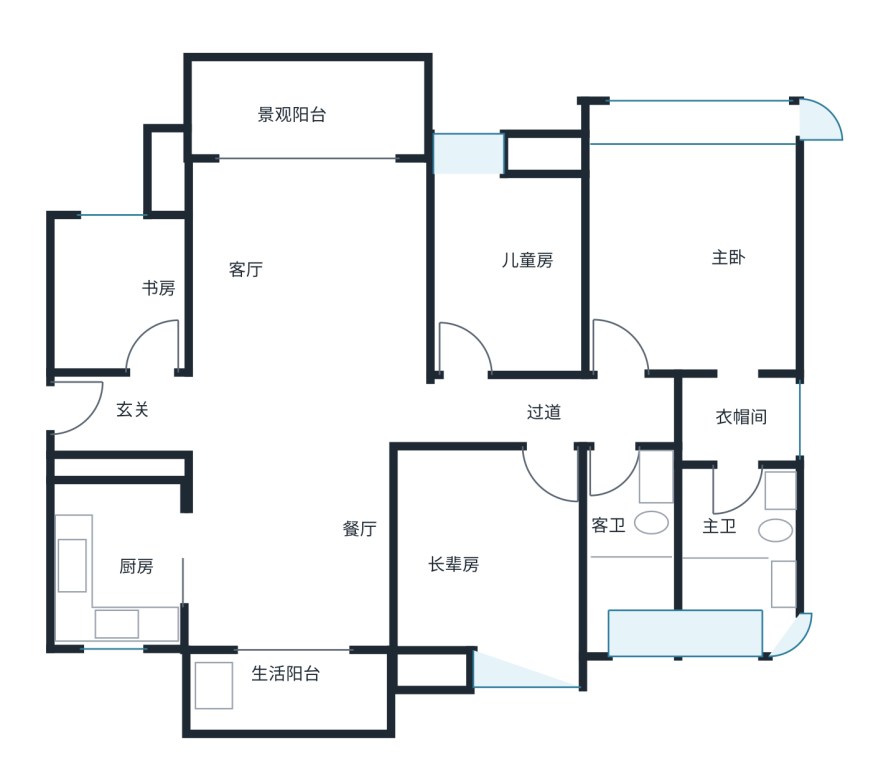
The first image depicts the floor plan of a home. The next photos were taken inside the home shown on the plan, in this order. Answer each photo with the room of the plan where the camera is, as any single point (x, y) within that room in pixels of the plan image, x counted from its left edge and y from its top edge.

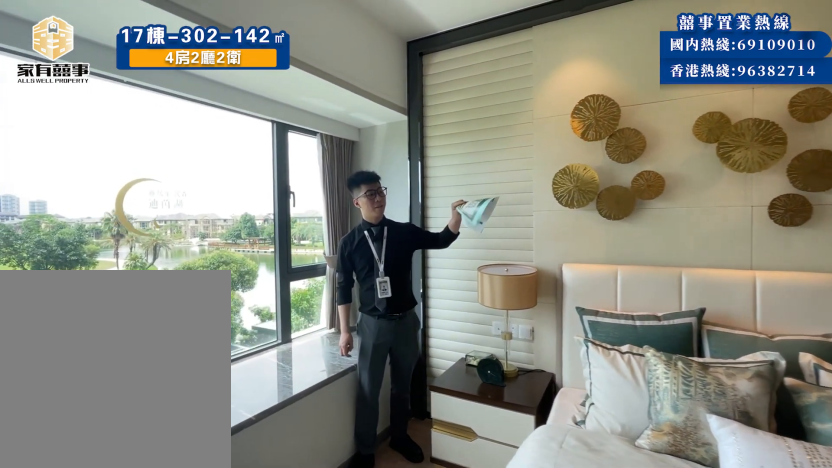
(670, 253)
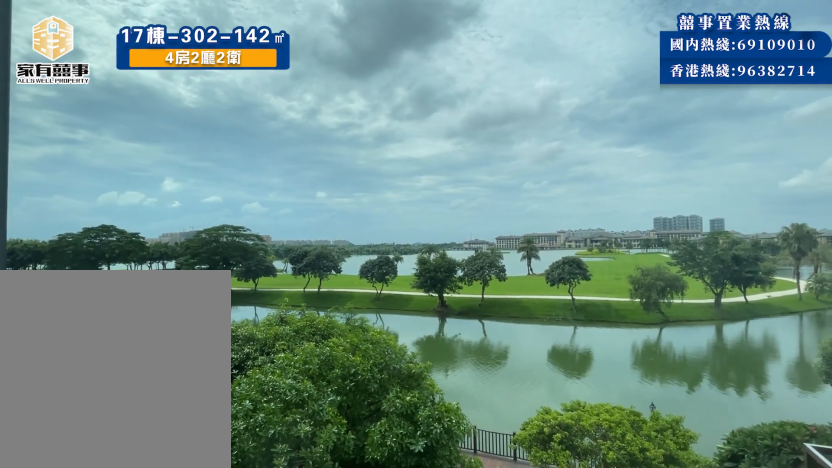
(667, 250)
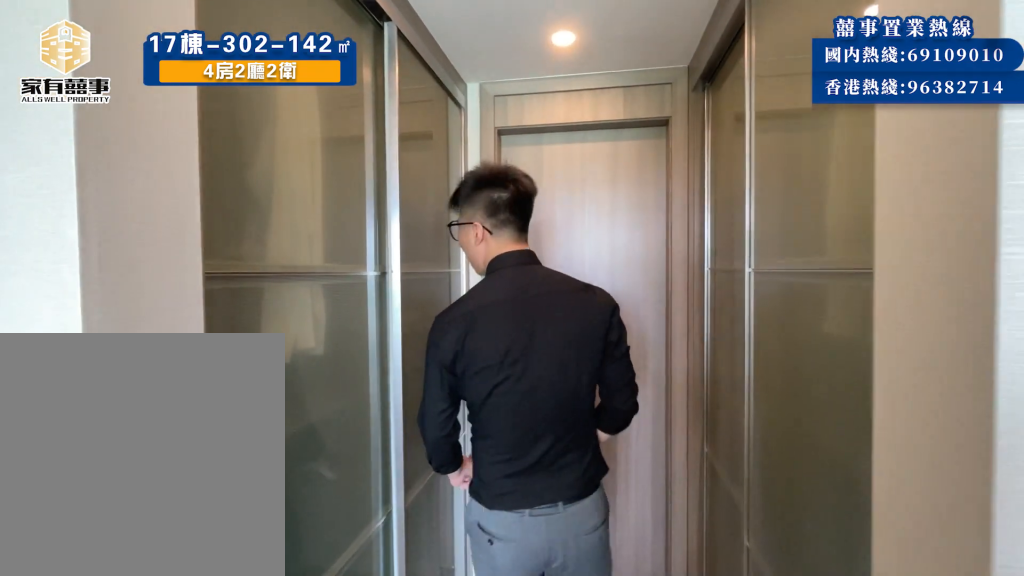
(717, 411)
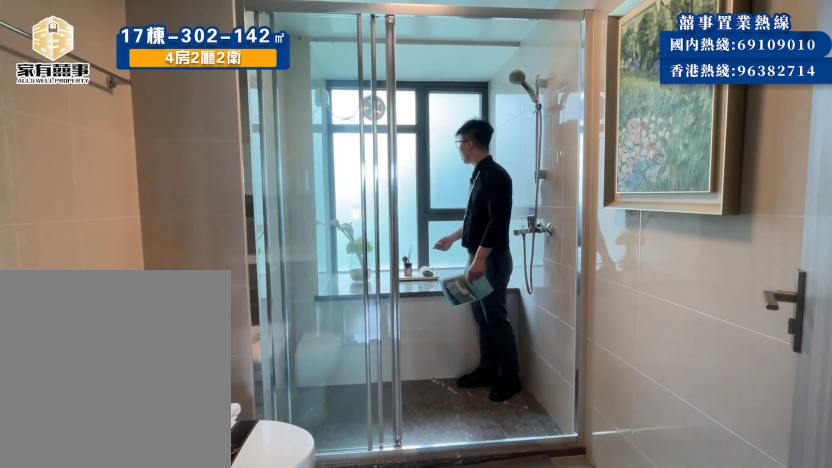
(735, 572)
